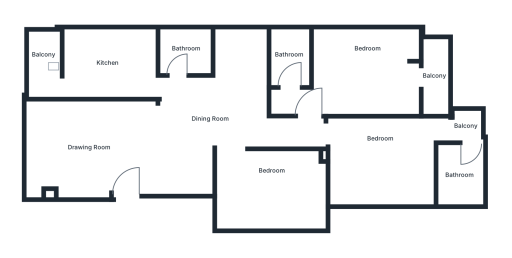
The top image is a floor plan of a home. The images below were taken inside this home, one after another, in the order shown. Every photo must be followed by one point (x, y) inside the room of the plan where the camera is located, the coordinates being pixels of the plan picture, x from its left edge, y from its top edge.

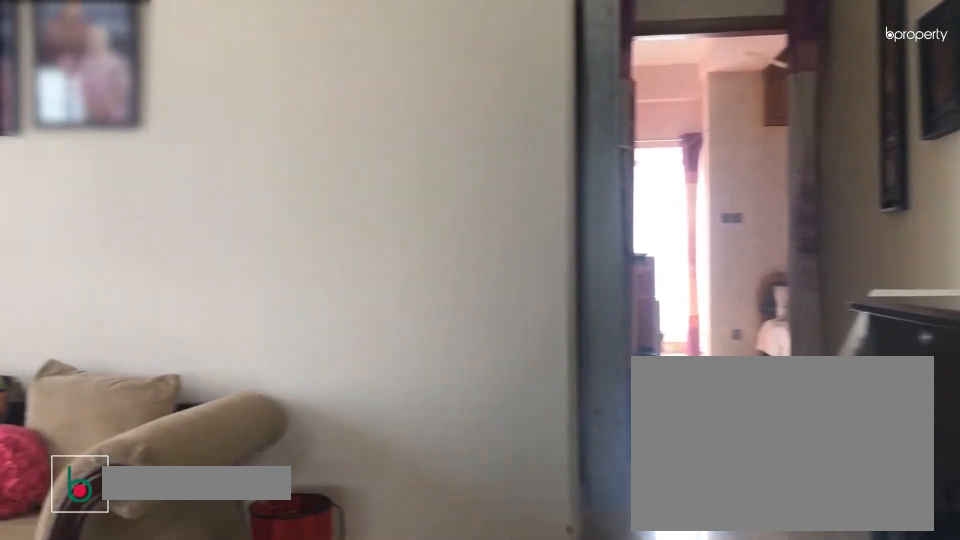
(209, 118)
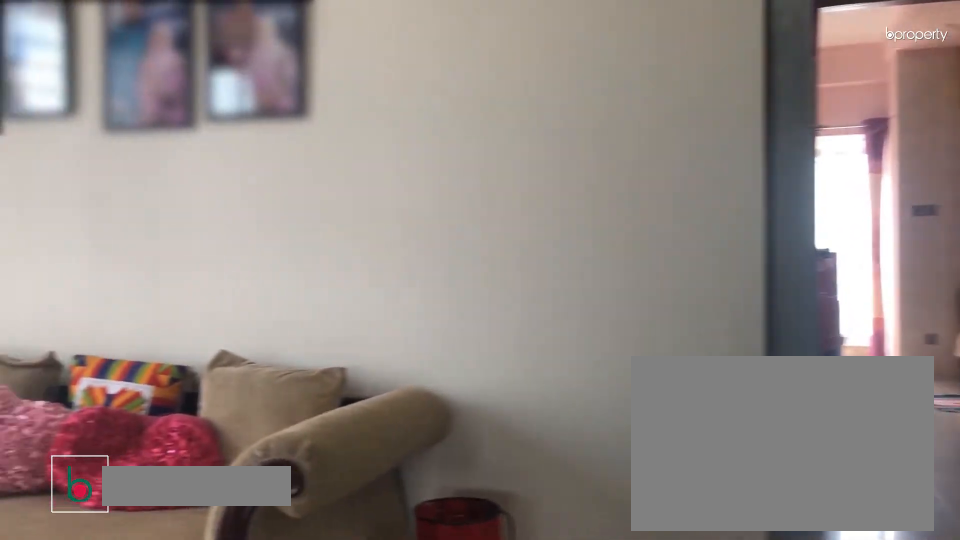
(209, 118)
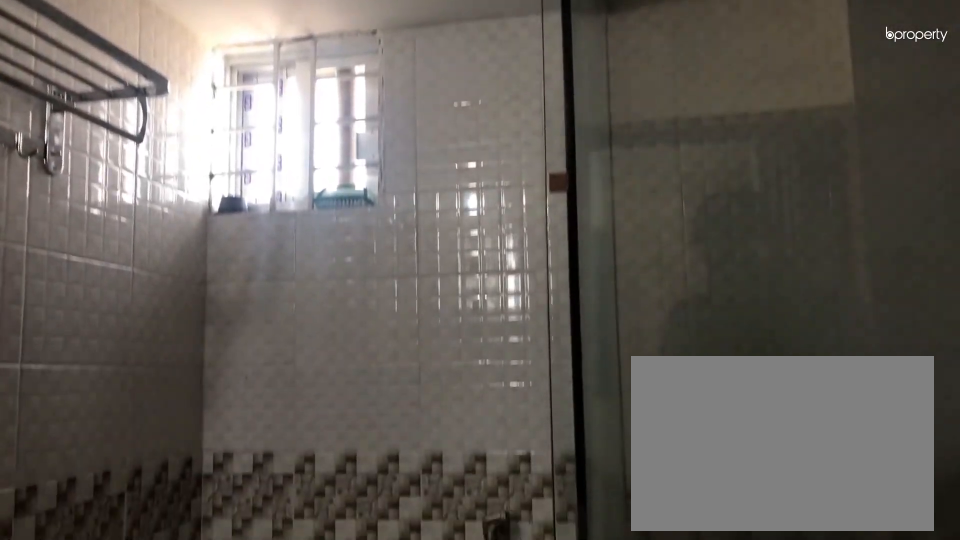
(288, 56)
